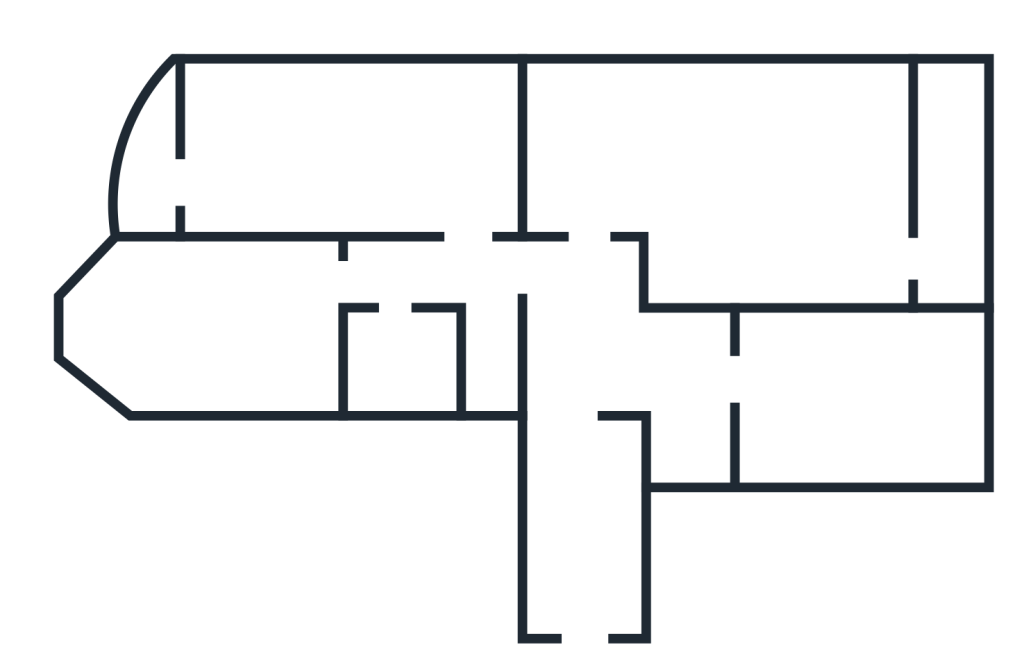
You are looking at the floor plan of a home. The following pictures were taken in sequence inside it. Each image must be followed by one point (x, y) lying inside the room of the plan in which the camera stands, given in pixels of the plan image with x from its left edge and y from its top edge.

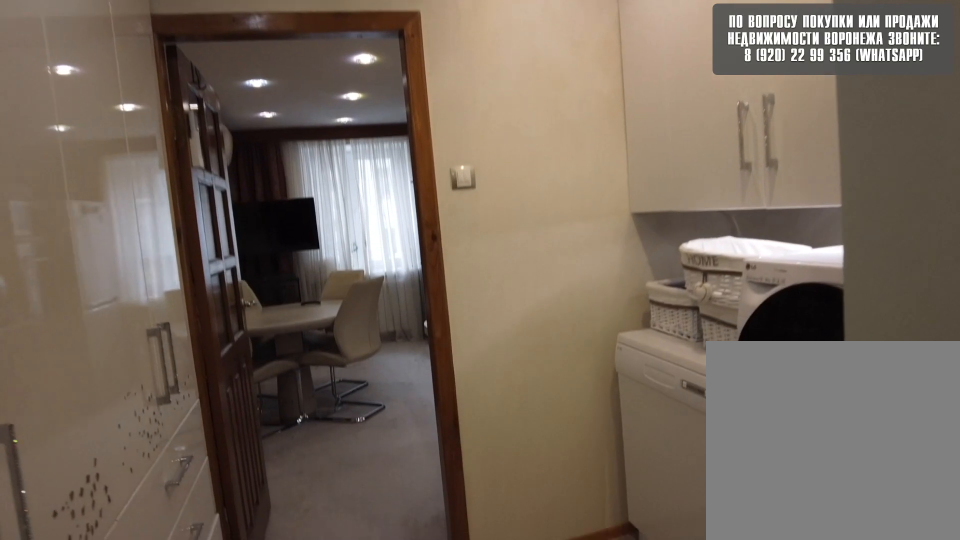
(700, 382)
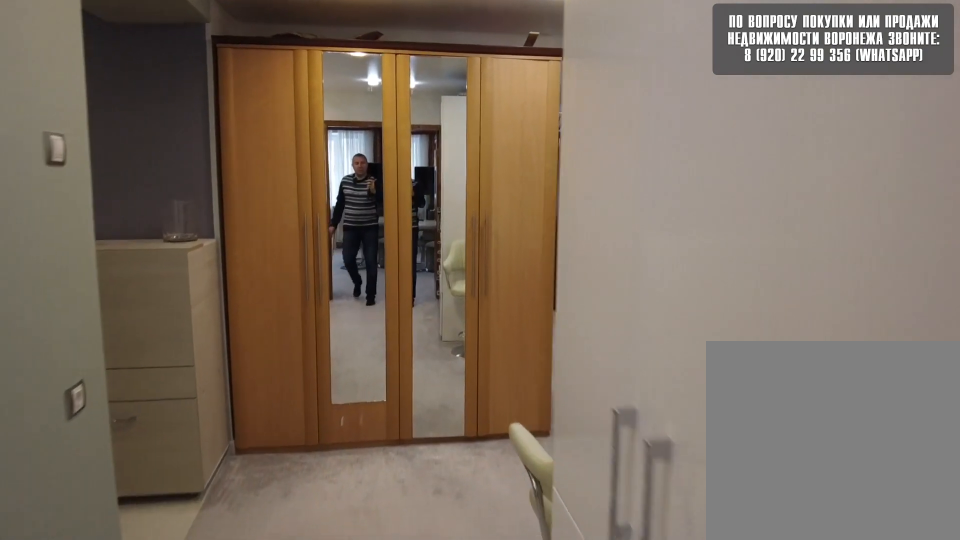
(706, 399)
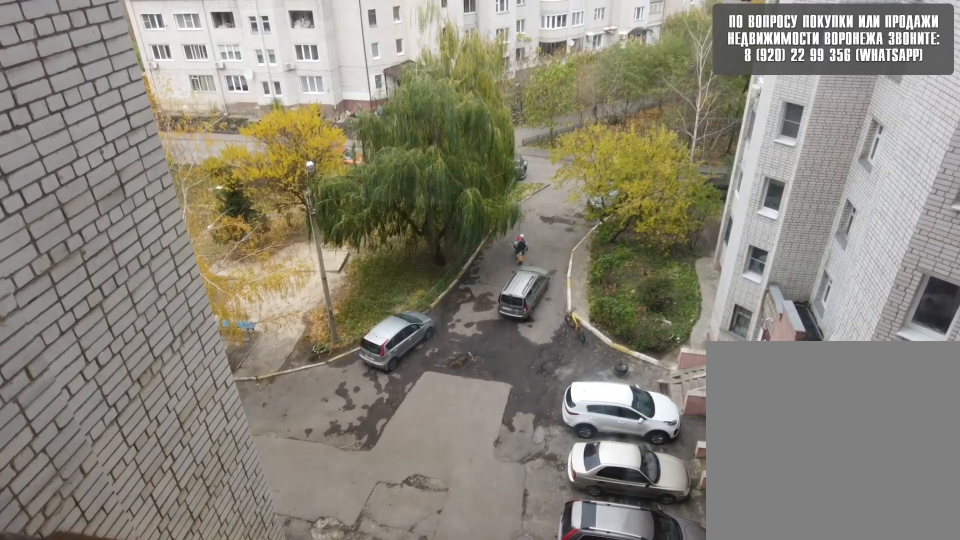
(971, 249)
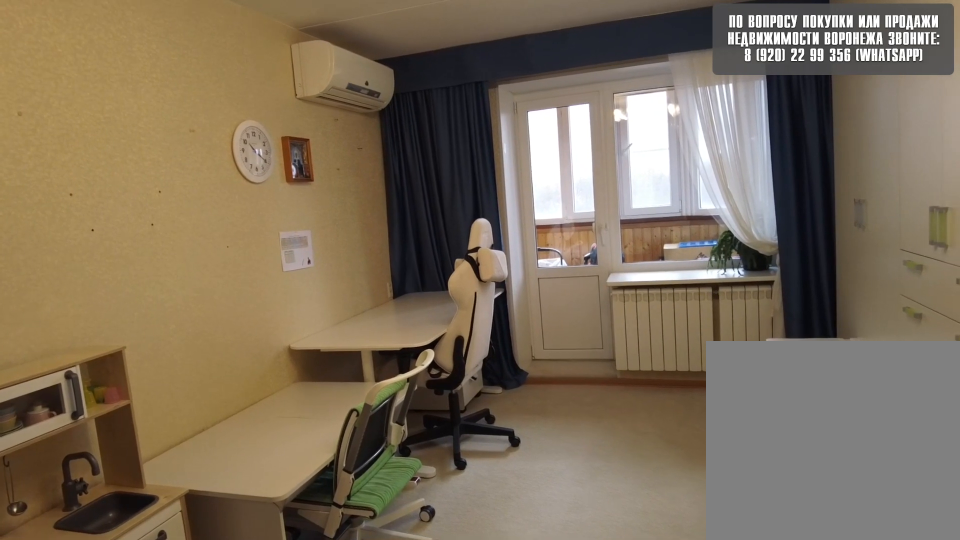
(421, 162)
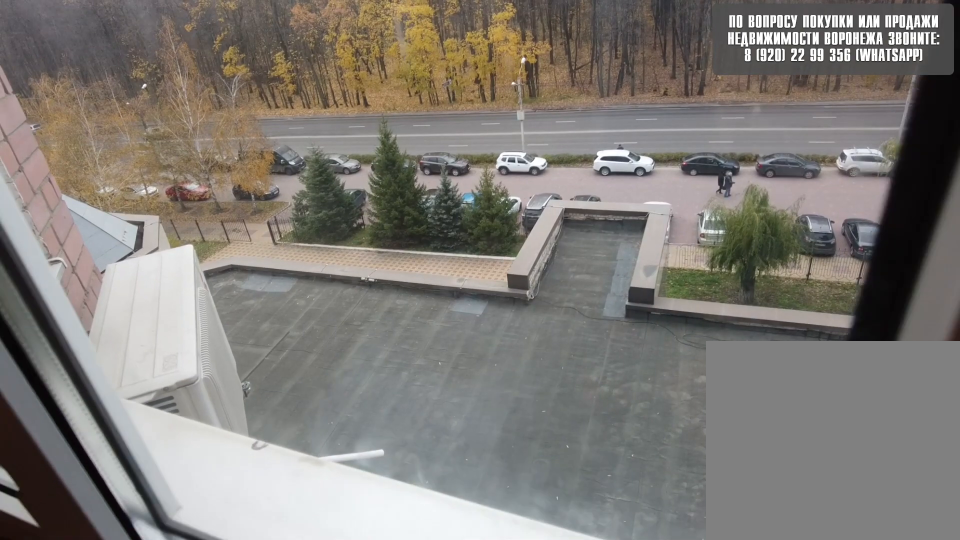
(159, 170)
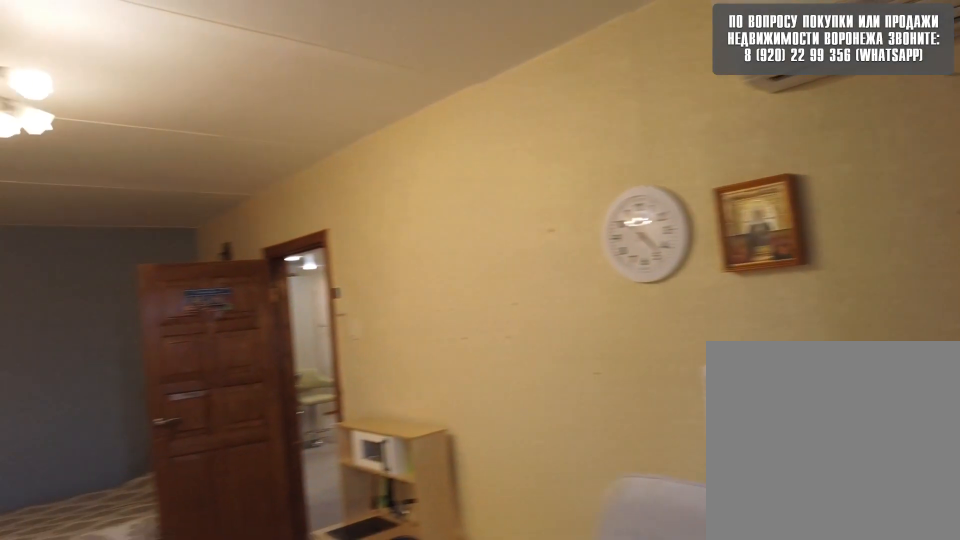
(237, 178)
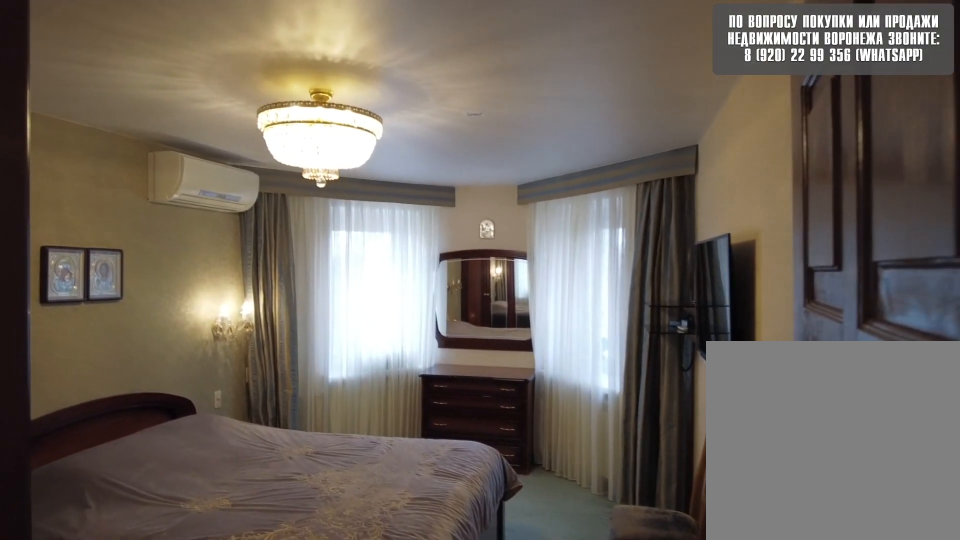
(237, 318)
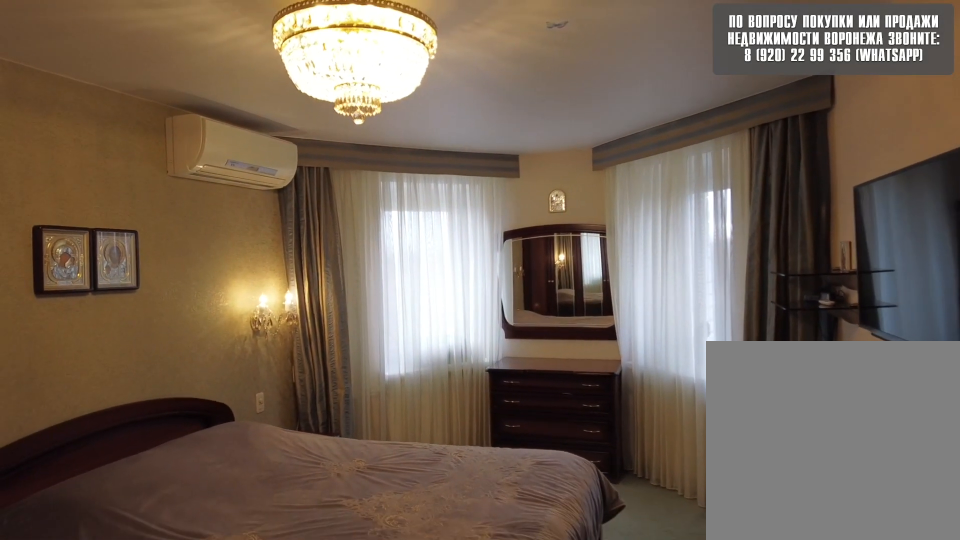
(237, 318)
